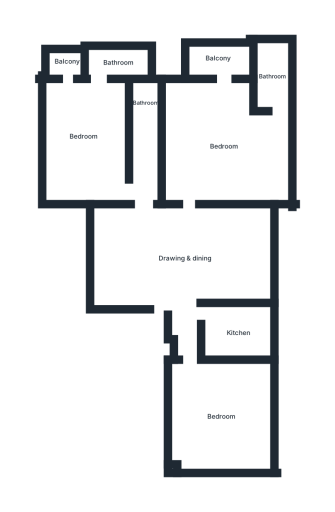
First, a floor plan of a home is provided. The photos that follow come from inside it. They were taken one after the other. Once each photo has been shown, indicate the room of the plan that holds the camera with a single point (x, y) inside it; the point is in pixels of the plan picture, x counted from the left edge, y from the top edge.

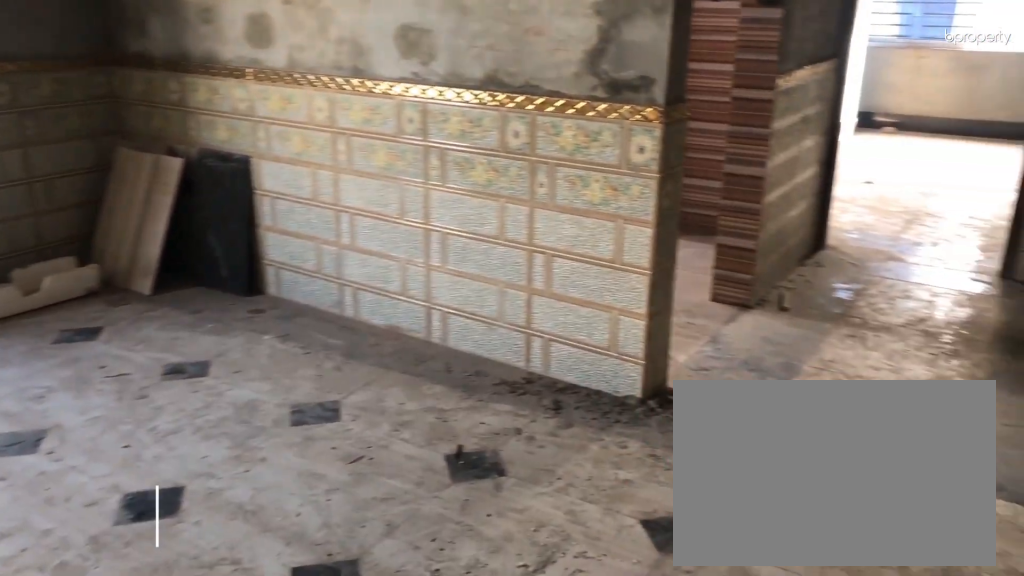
(185, 258)
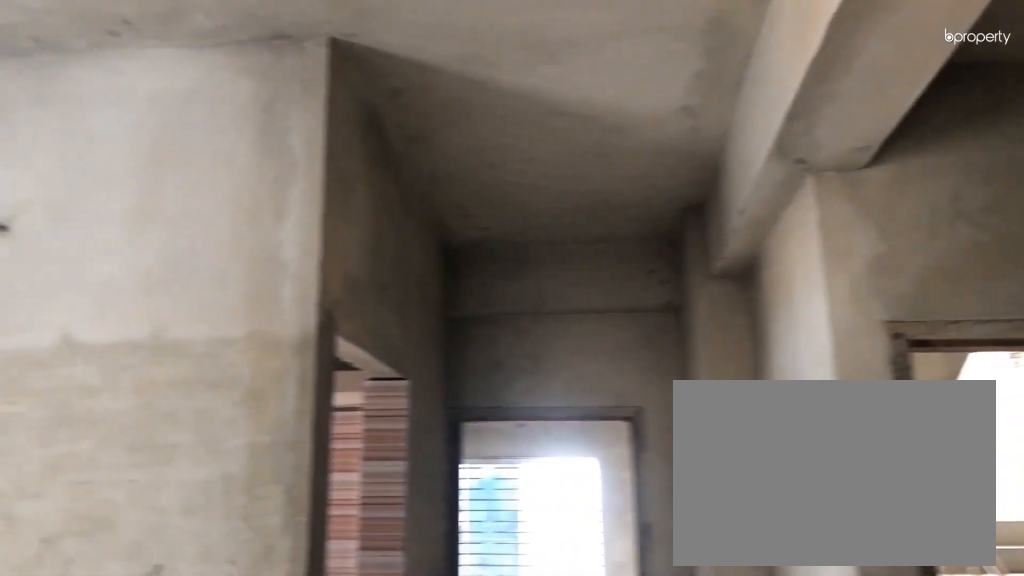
(185, 258)
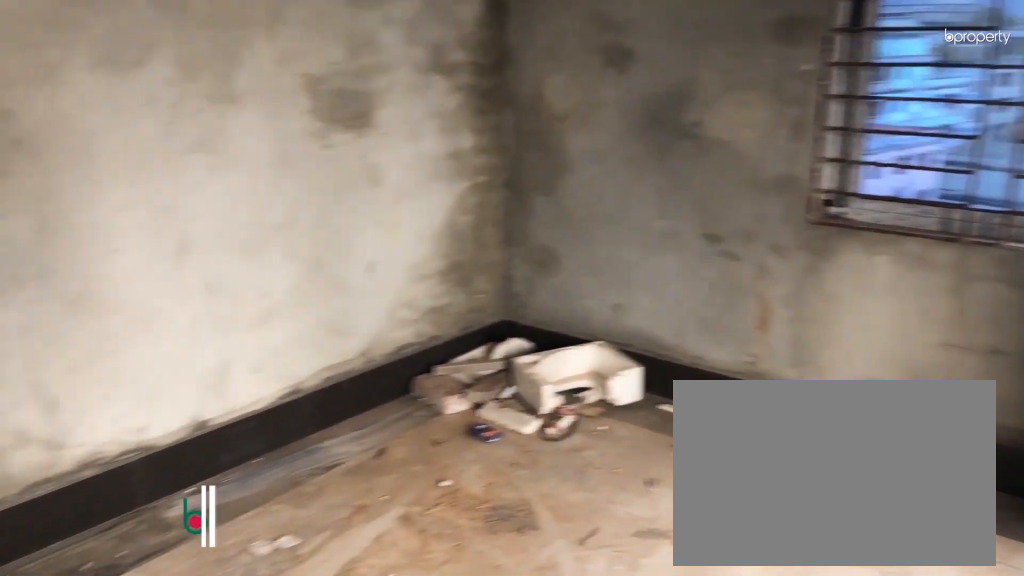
(222, 413)
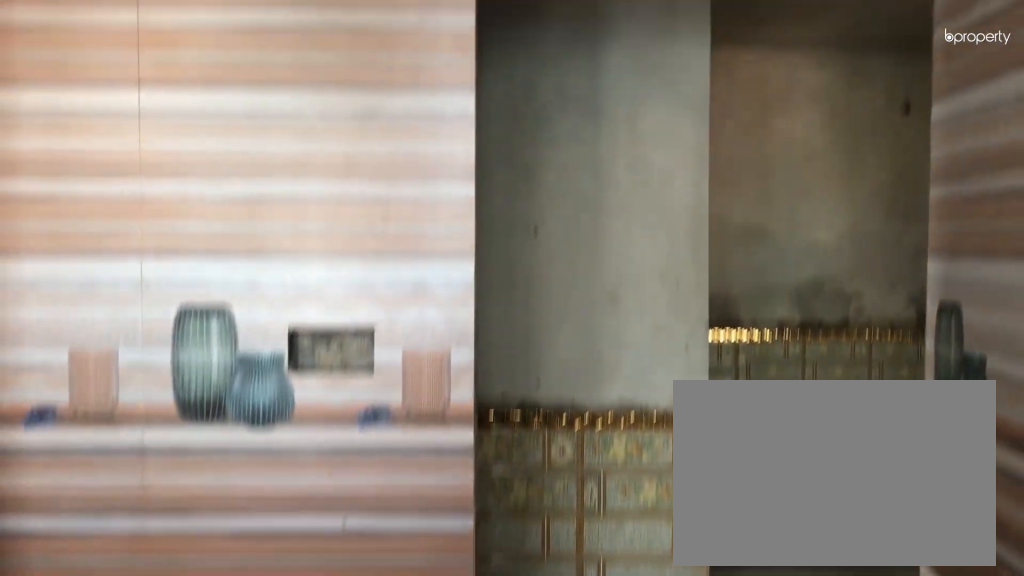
(239, 335)
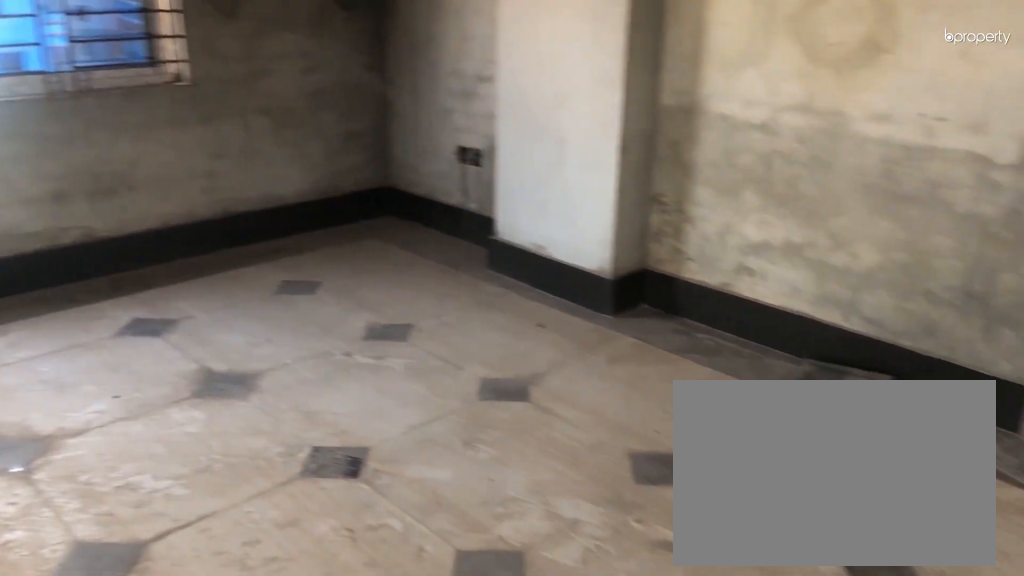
(226, 143)
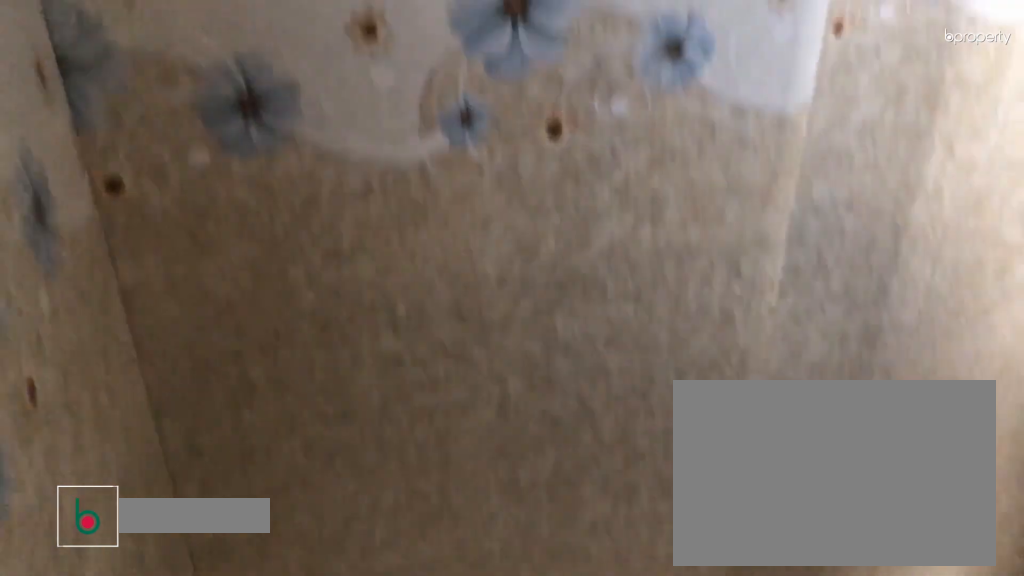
(271, 75)
